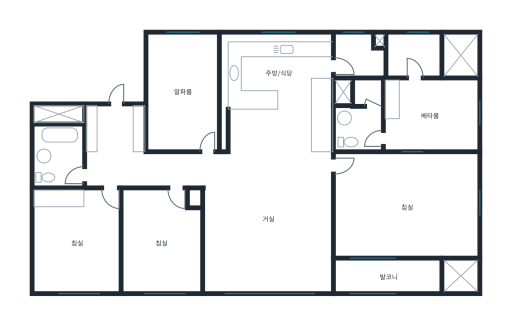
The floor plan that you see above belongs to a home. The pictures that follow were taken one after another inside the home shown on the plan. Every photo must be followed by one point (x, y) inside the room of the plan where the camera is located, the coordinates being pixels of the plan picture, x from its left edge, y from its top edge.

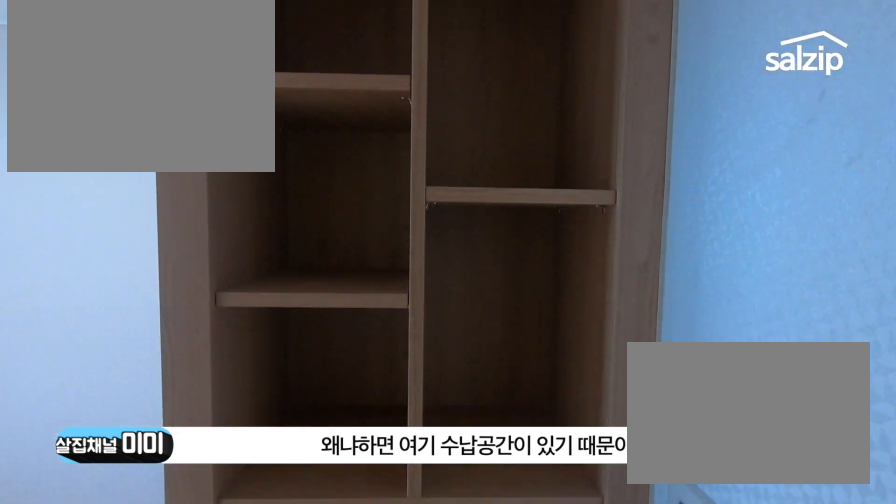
(77, 241)
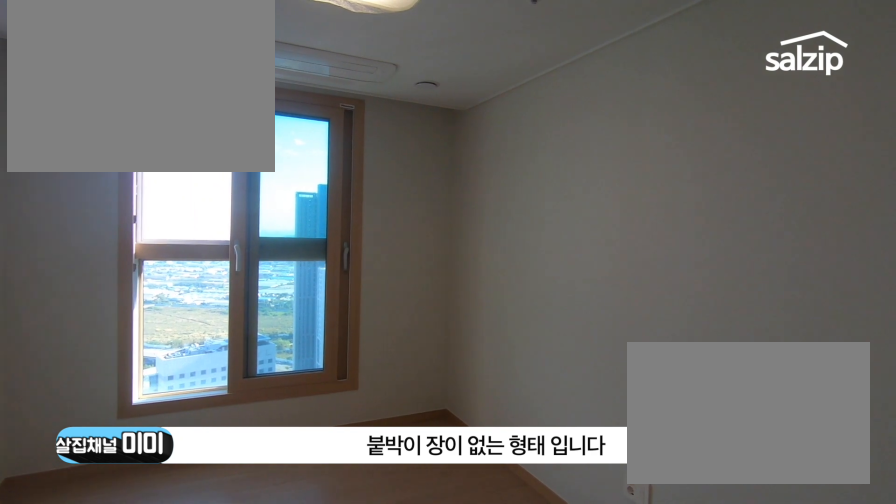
(160, 240)
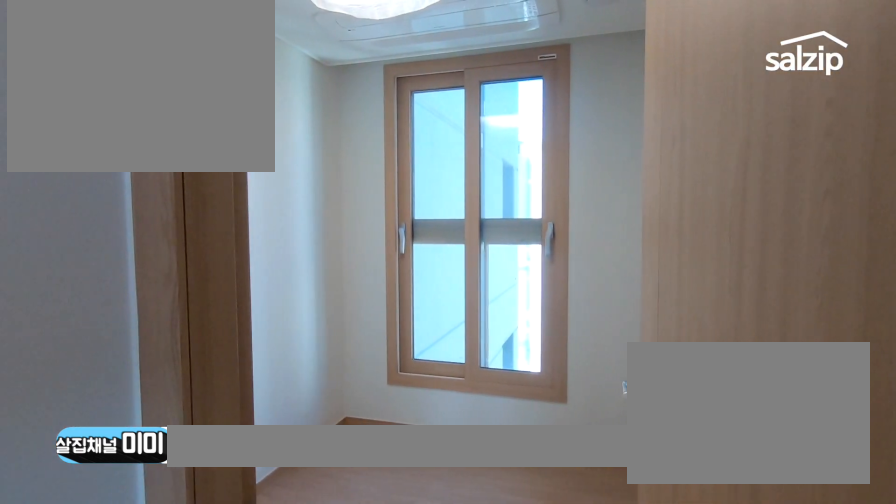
(183, 93)
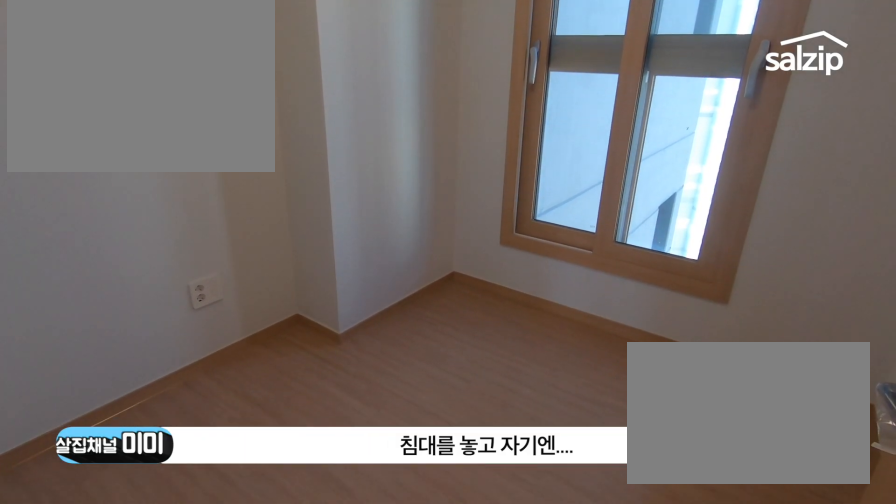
(183, 93)
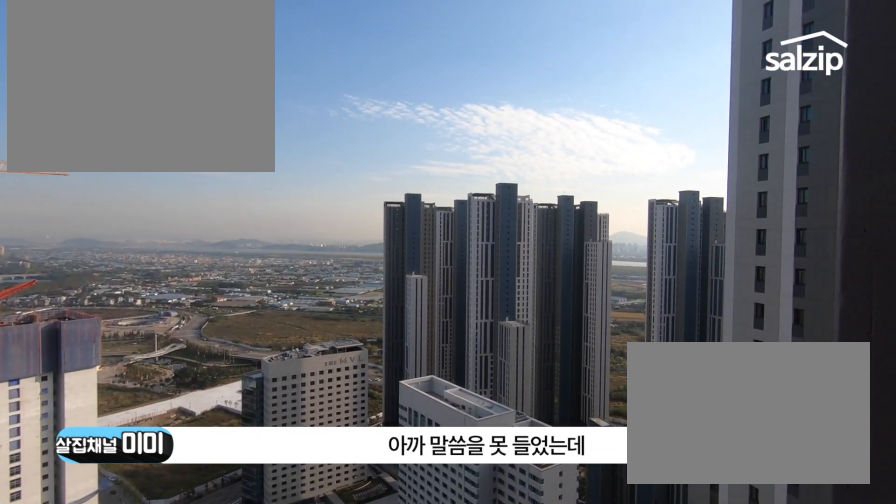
(270, 228)
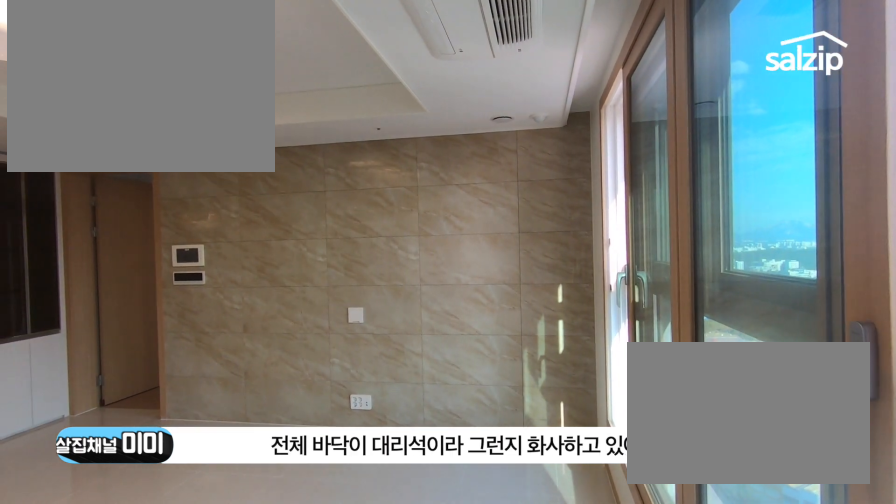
(270, 228)
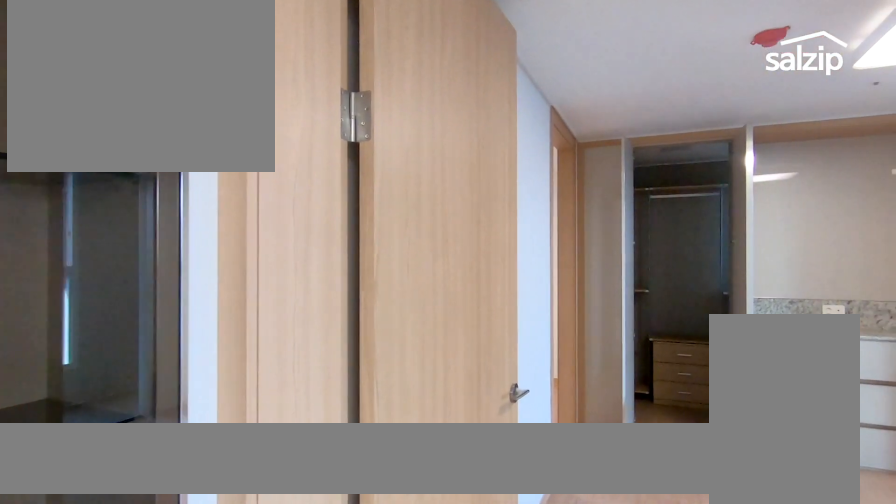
(405, 207)
